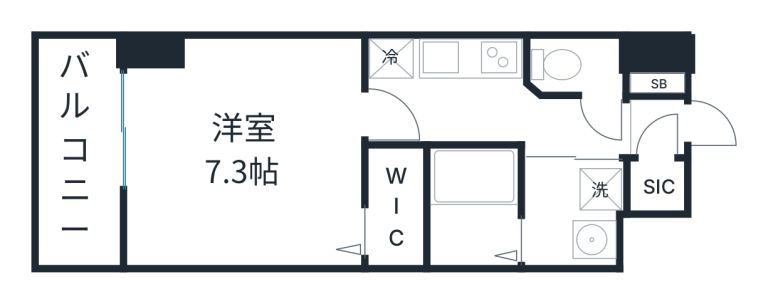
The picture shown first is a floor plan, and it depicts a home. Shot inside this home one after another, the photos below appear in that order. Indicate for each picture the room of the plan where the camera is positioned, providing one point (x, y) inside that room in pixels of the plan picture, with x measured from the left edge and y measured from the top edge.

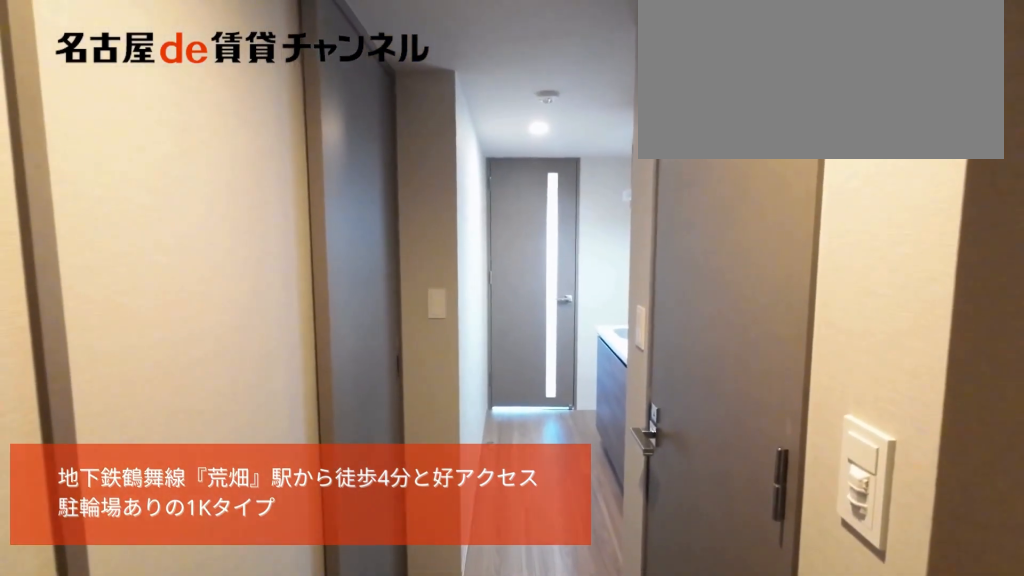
(657, 127)
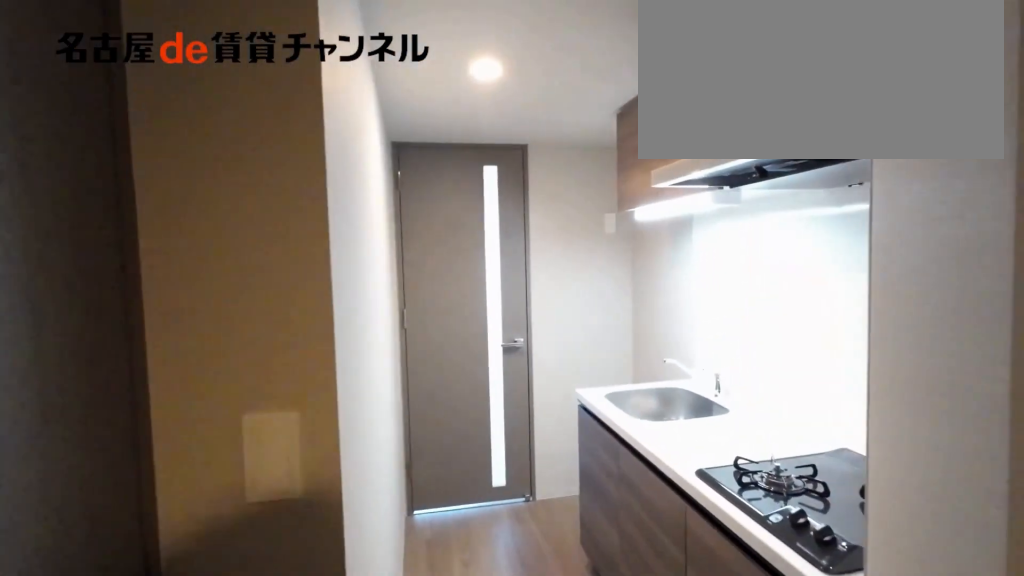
(494, 115)
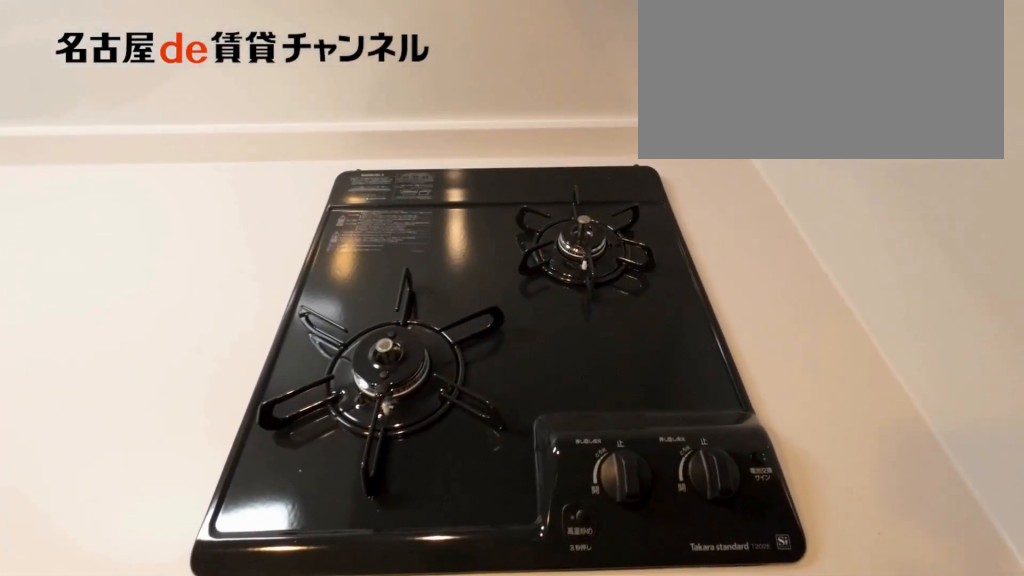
(445, 58)
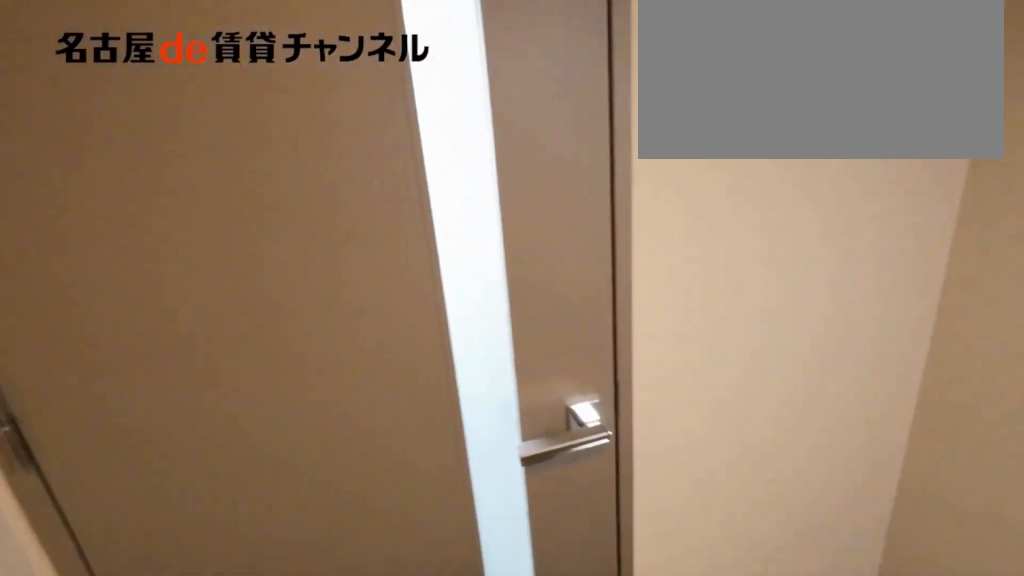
(492, 116)
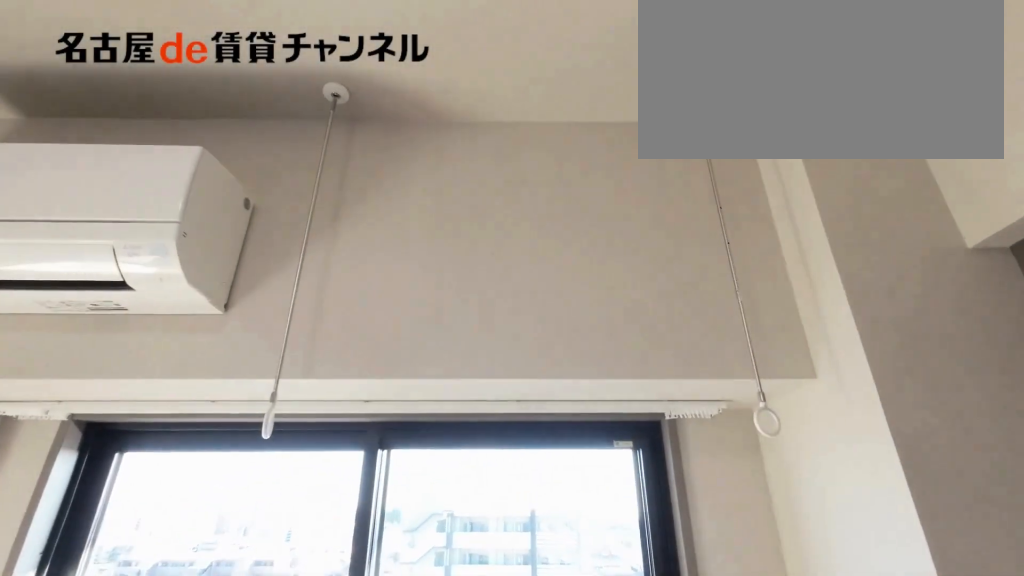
(247, 155)
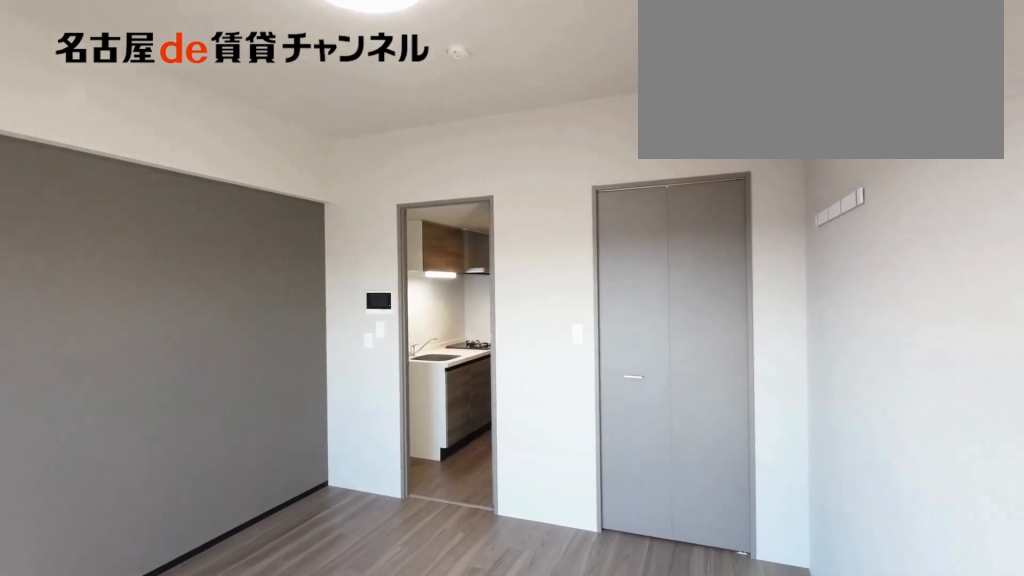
(247, 155)
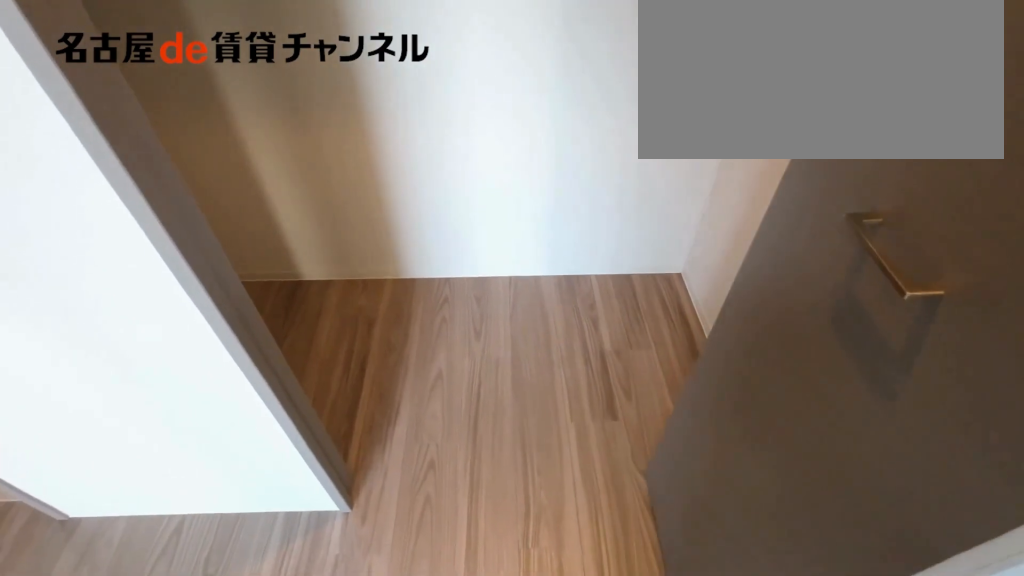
(395, 207)
